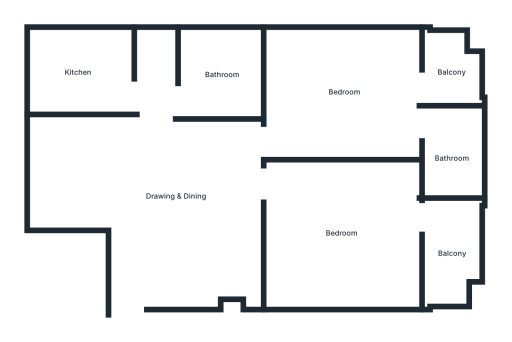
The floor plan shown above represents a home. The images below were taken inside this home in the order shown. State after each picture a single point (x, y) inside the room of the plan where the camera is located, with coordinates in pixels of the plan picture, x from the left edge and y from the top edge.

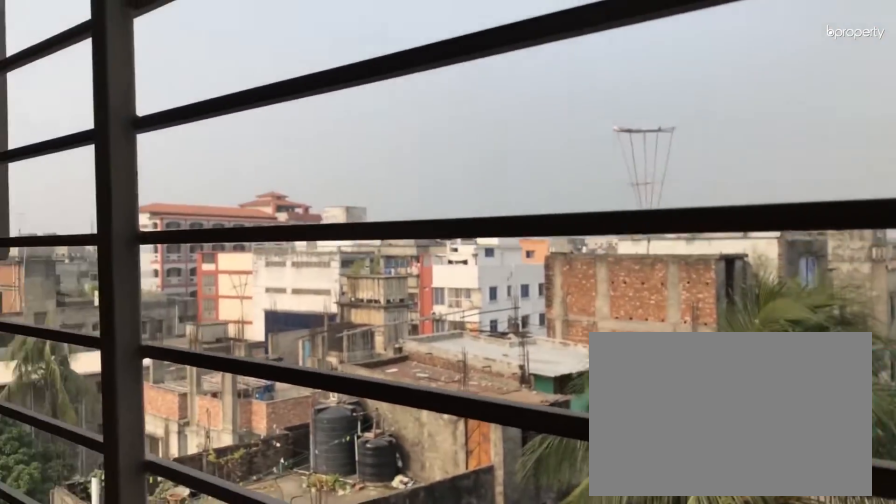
(451, 255)
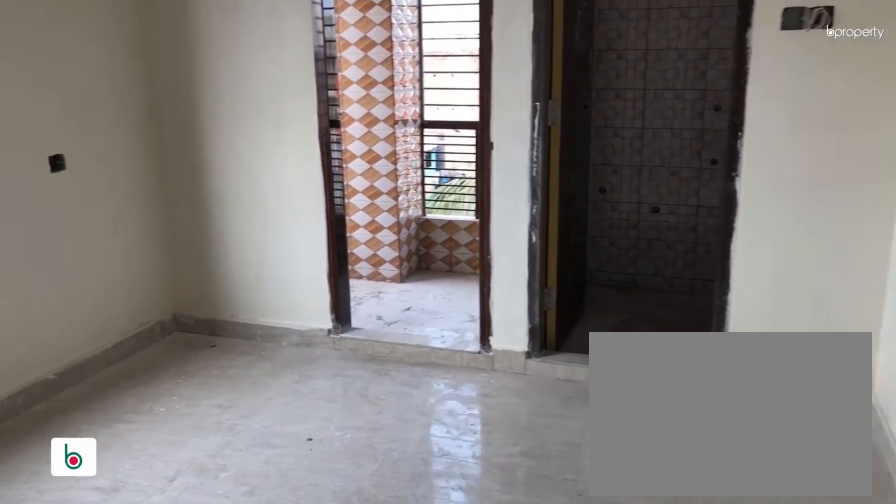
(344, 92)
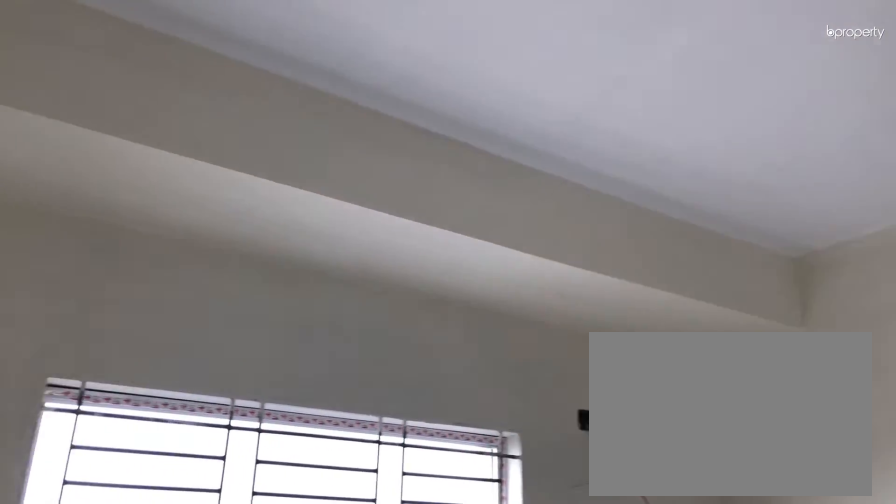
(344, 92)
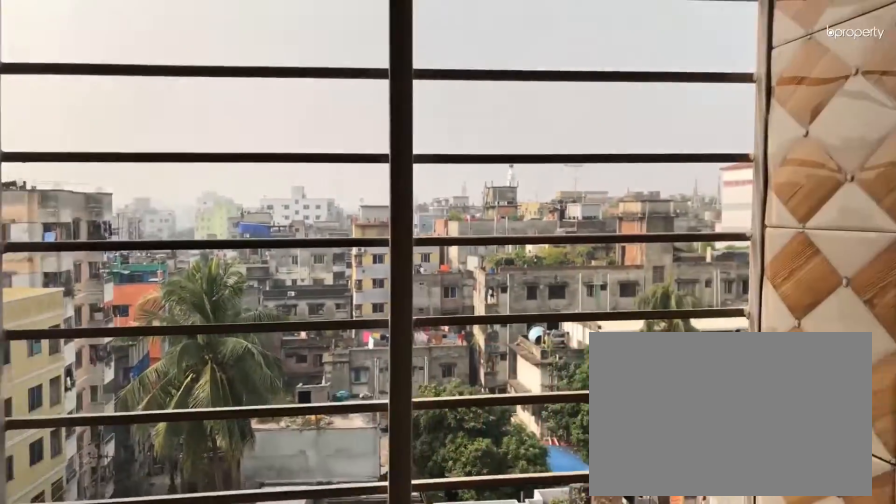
(453, 72)
